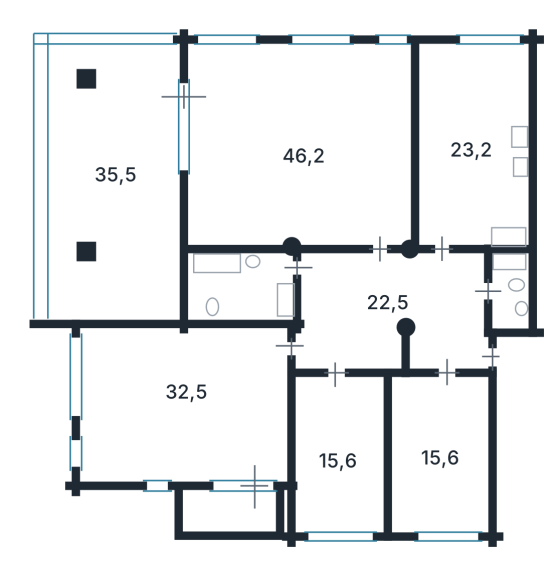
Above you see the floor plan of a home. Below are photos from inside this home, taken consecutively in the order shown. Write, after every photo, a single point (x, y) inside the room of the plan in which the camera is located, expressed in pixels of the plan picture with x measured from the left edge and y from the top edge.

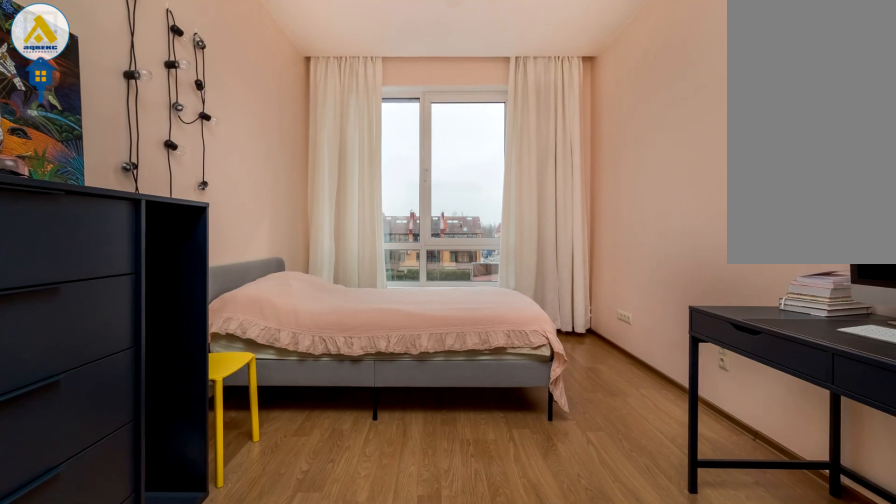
(439, 452)
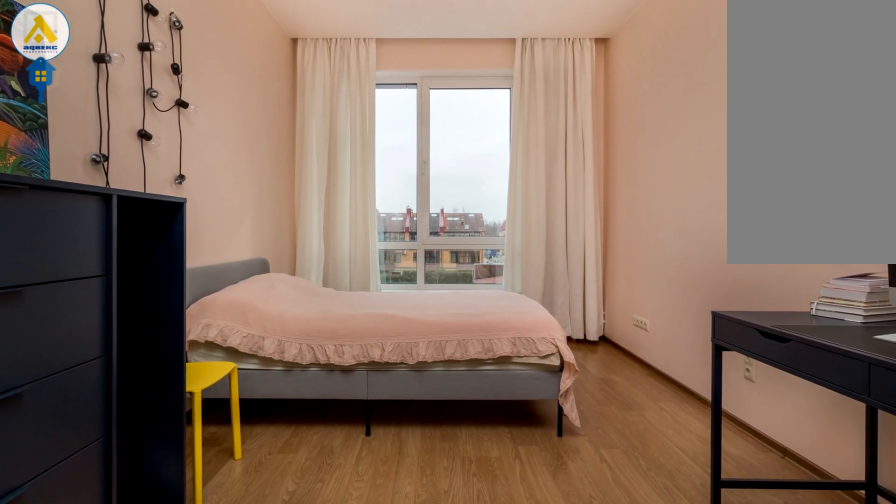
(439, 452)
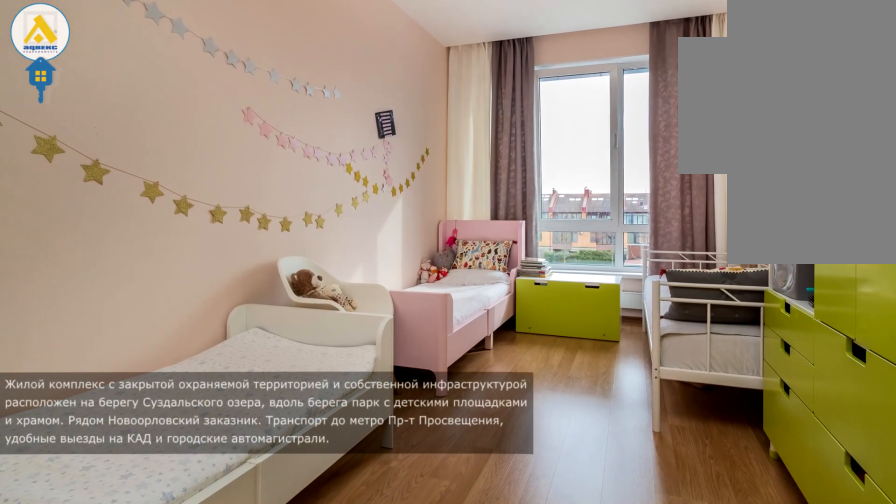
(335, 462)
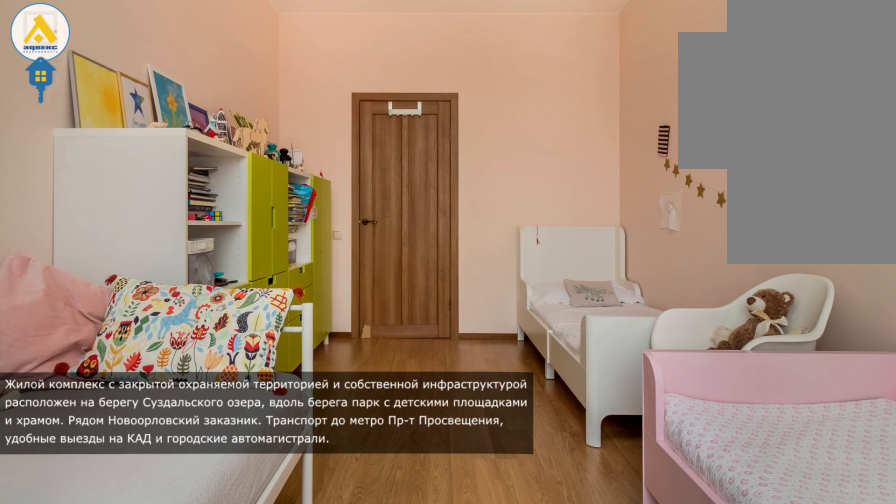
(335, 463)
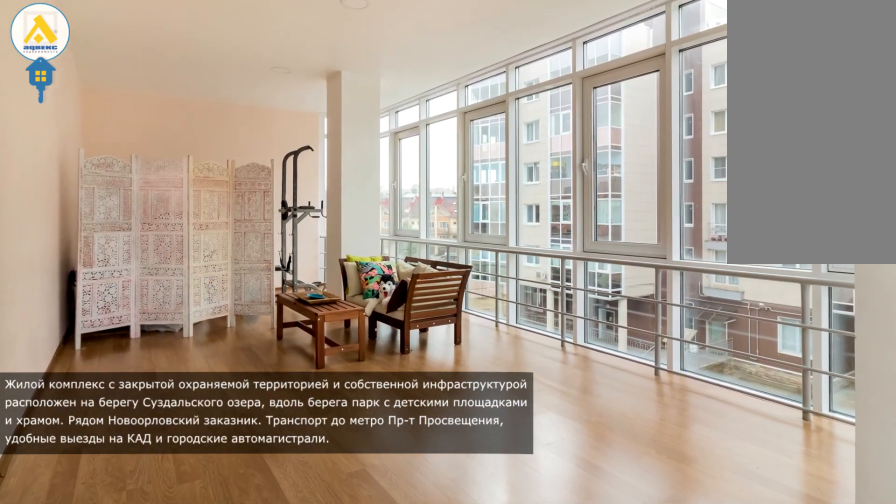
(116, 179)
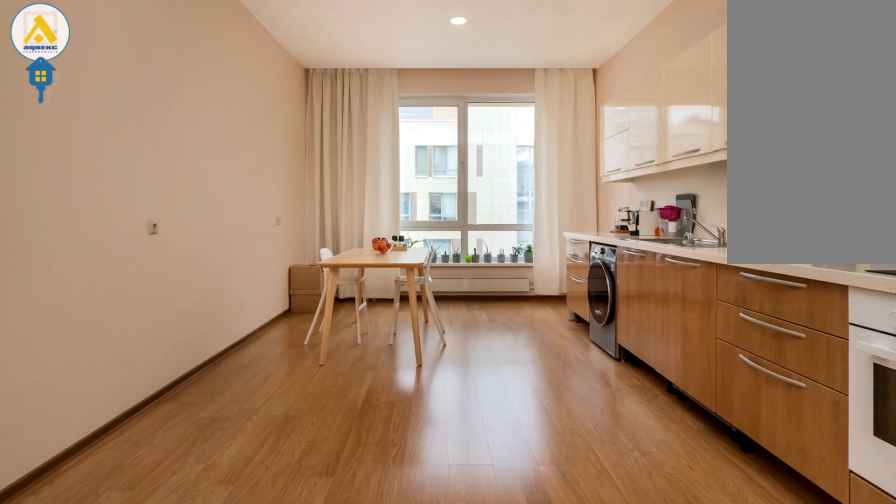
(472, 150)
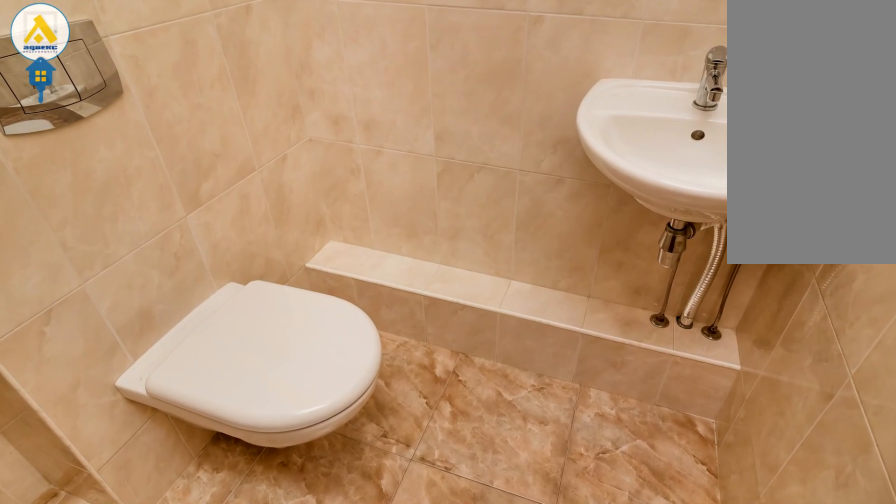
(498, 281)
